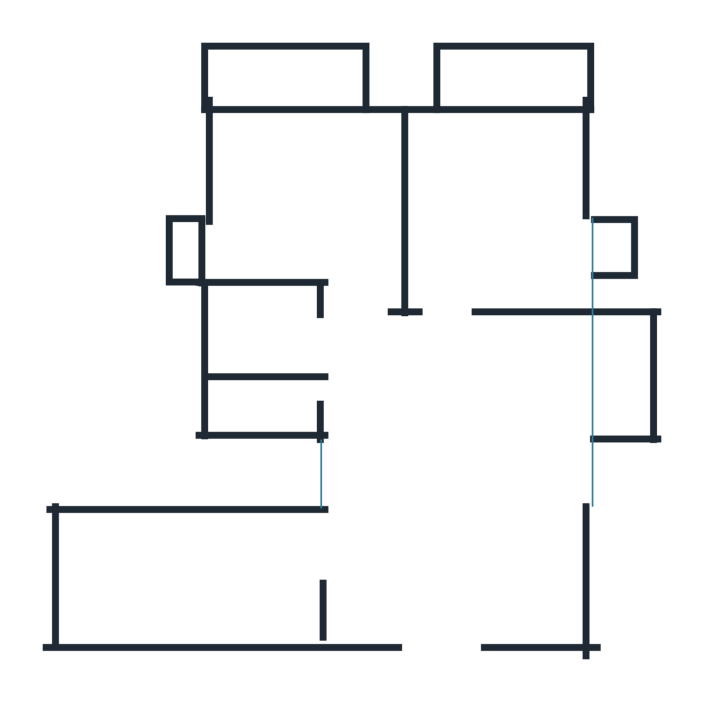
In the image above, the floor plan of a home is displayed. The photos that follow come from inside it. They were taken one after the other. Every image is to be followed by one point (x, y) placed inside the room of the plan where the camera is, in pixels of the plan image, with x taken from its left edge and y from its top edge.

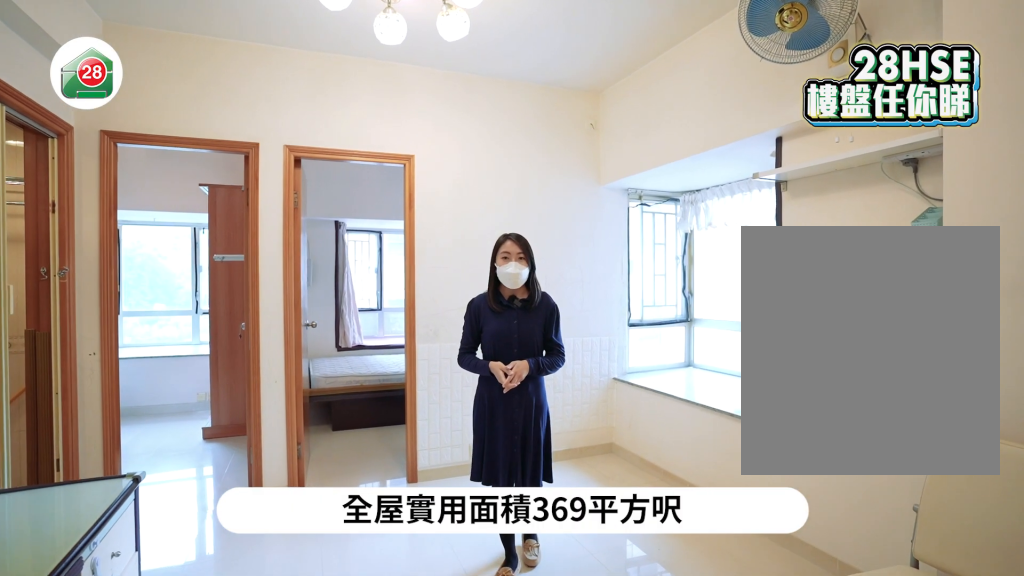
(459, 479)
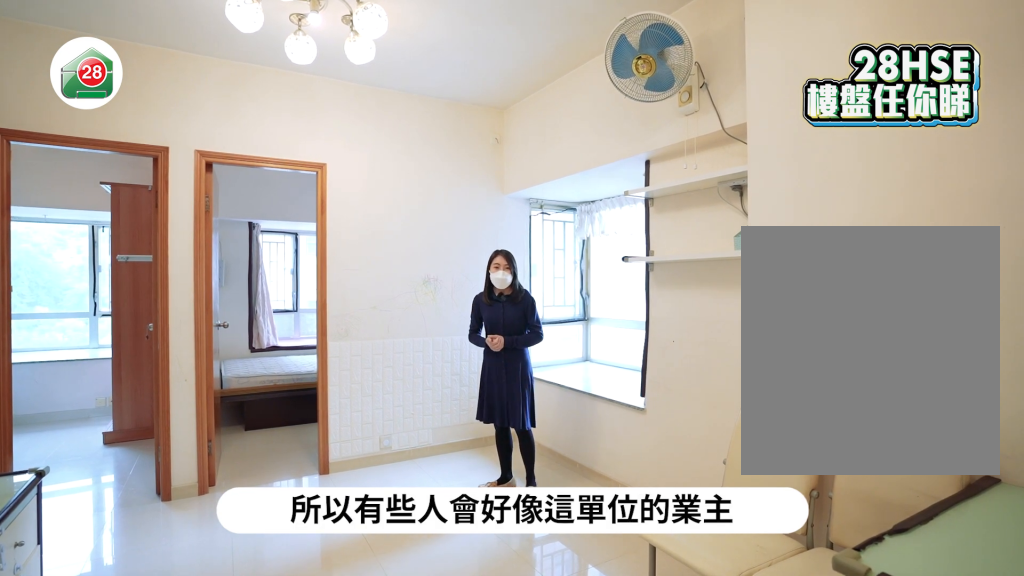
(459, 480)
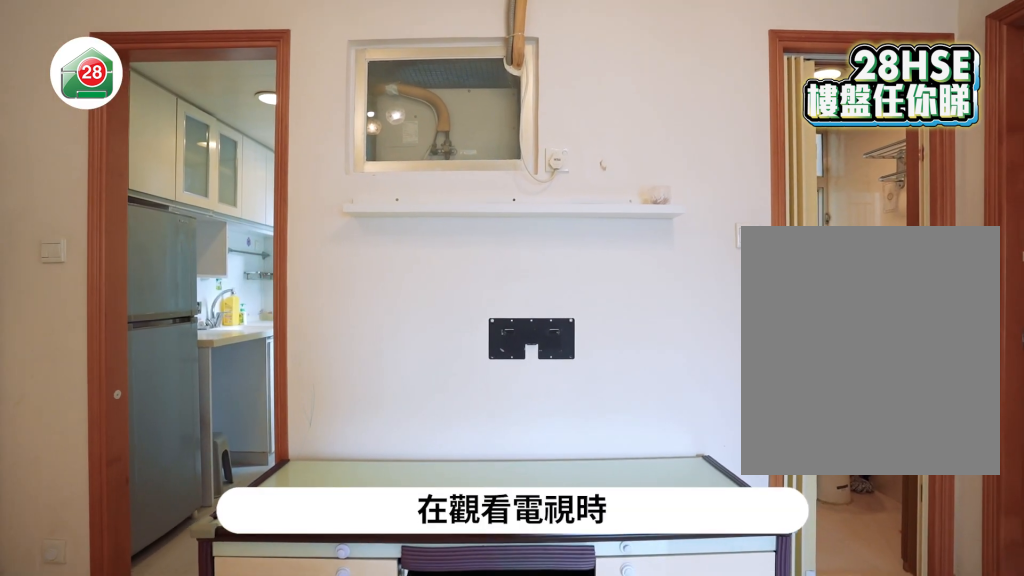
(458, 494)
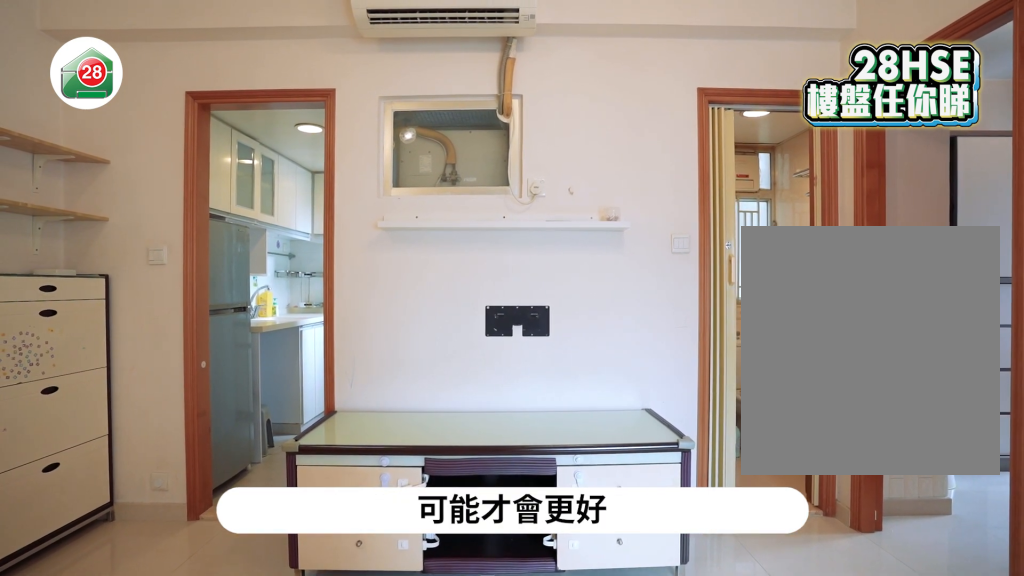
(458, 495)
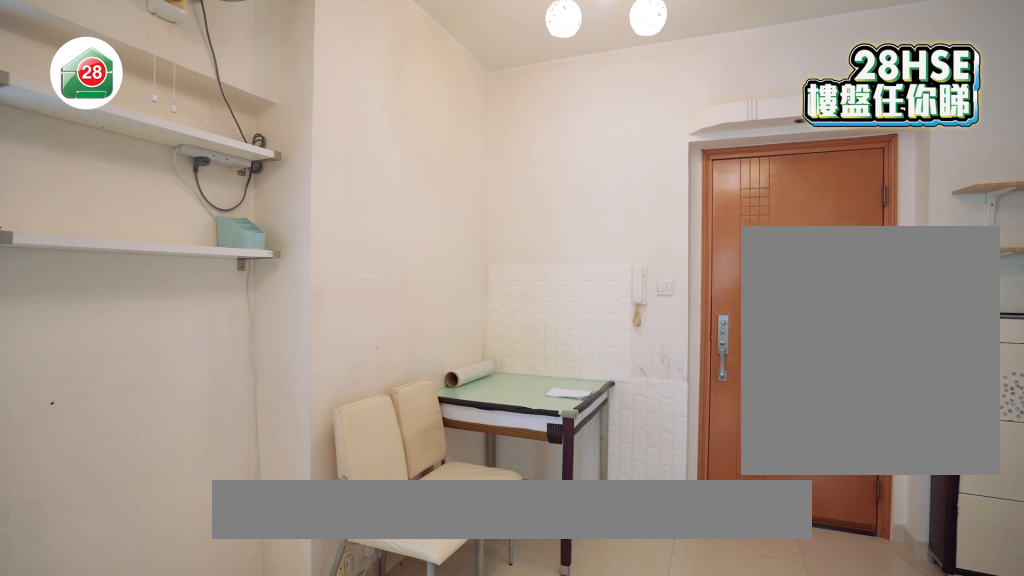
(458, 522)
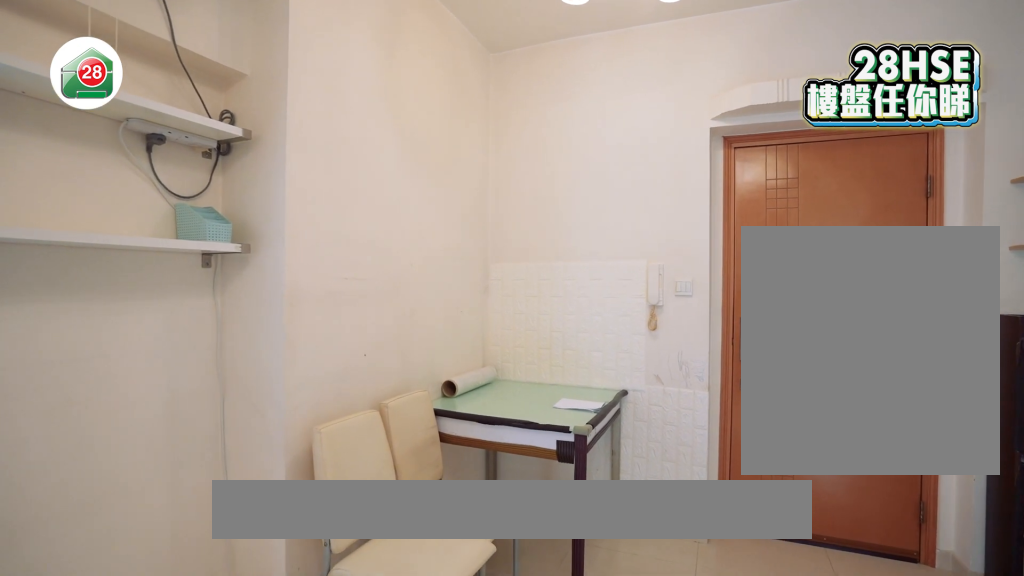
(458, 494)
